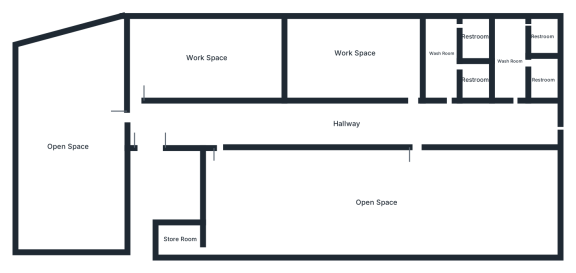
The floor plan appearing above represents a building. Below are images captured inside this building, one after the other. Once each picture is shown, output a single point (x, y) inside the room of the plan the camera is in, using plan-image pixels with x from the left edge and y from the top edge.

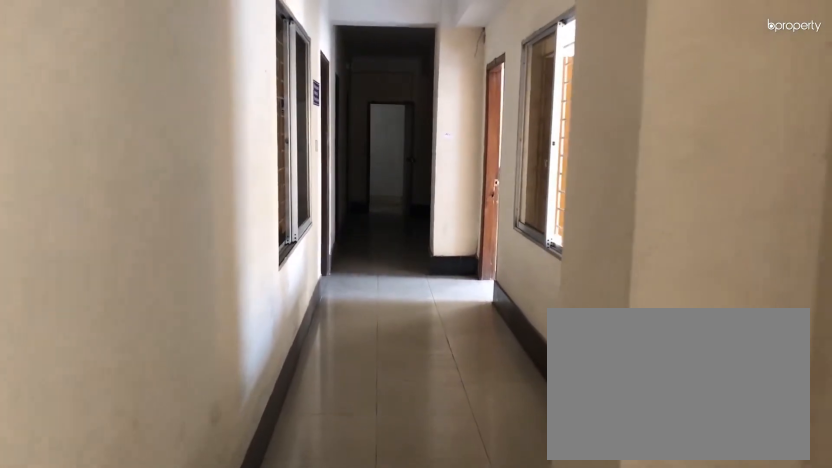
(348, 126)
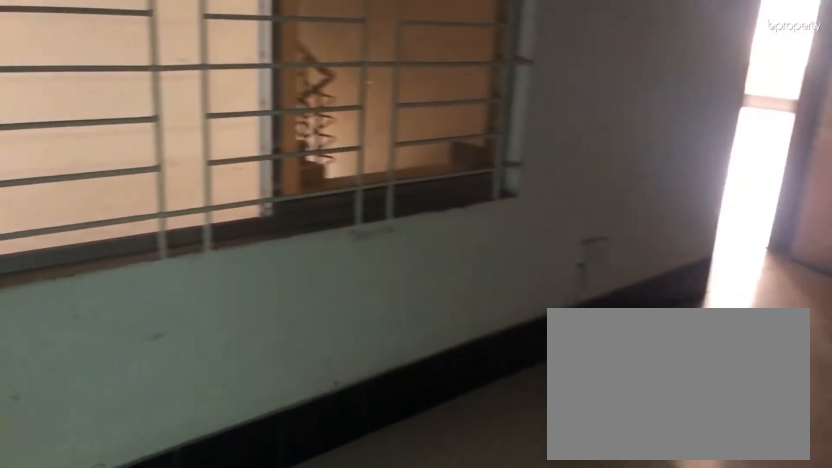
(202, 58)
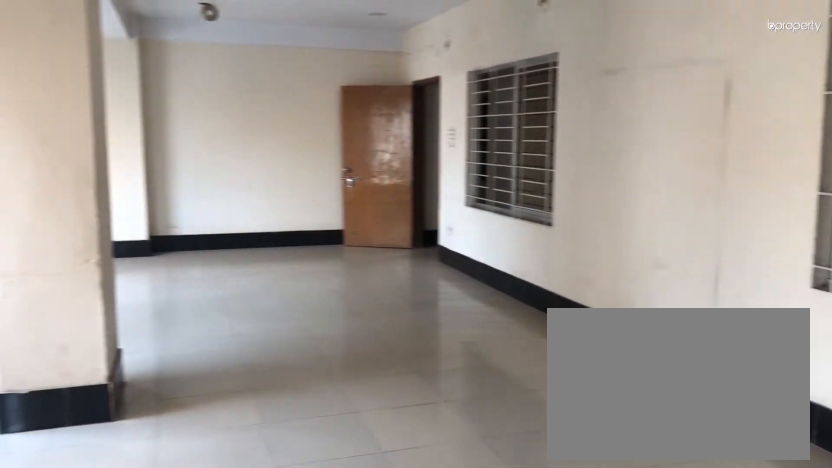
(375, 203)
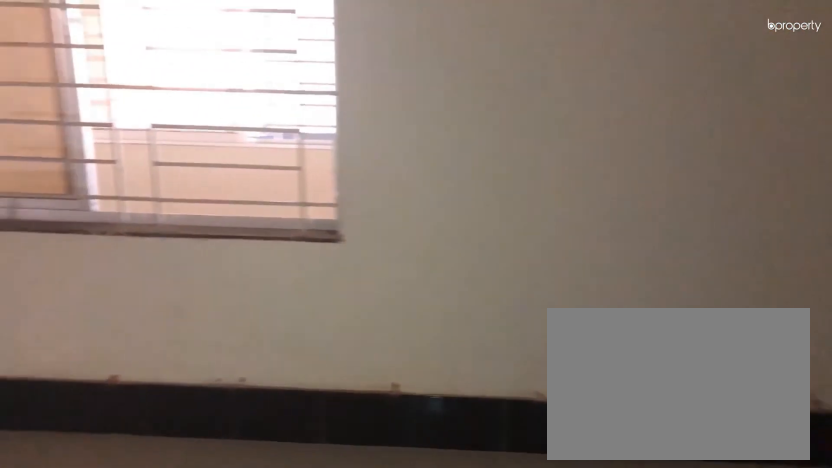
(352, 53)
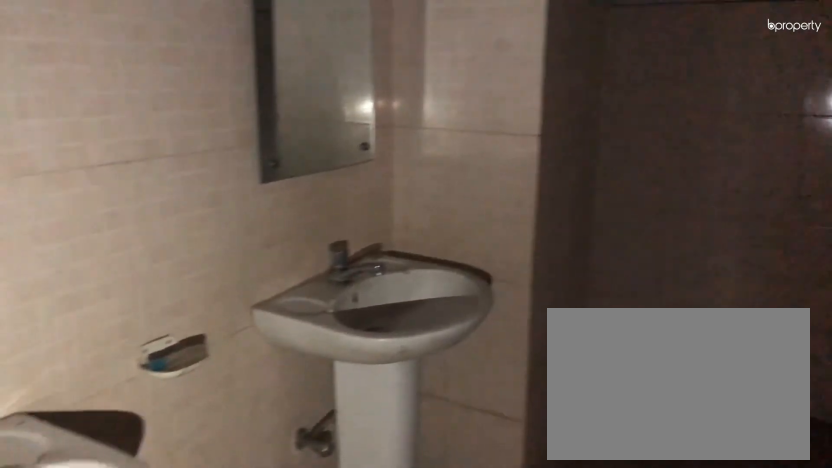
(442, 52)
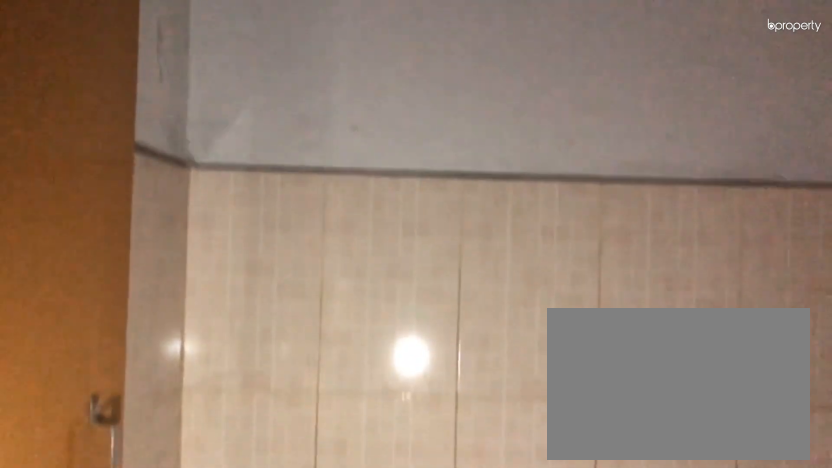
(475, 34)
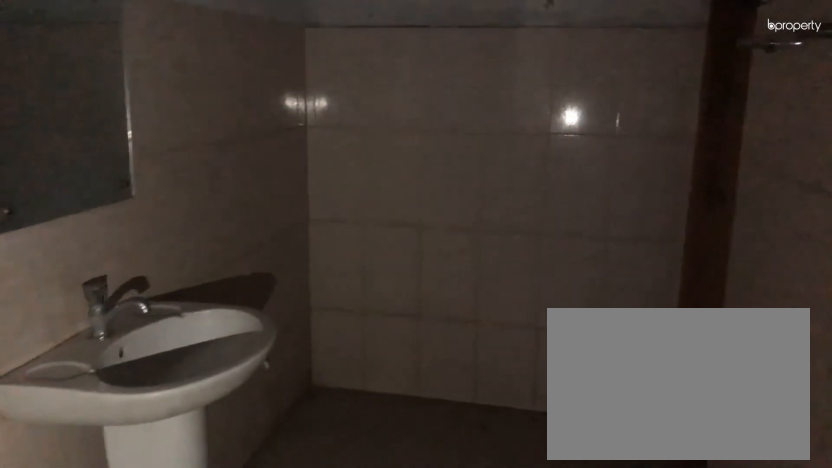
(510, 60)
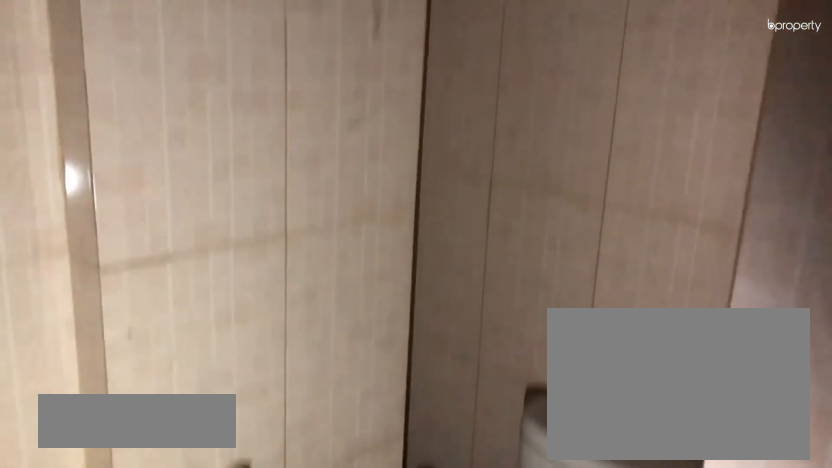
(543, 34)
